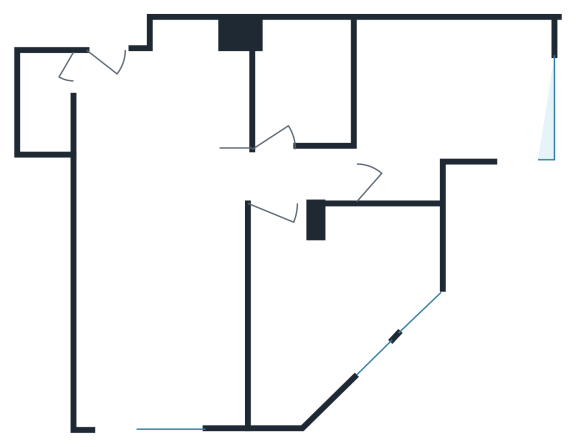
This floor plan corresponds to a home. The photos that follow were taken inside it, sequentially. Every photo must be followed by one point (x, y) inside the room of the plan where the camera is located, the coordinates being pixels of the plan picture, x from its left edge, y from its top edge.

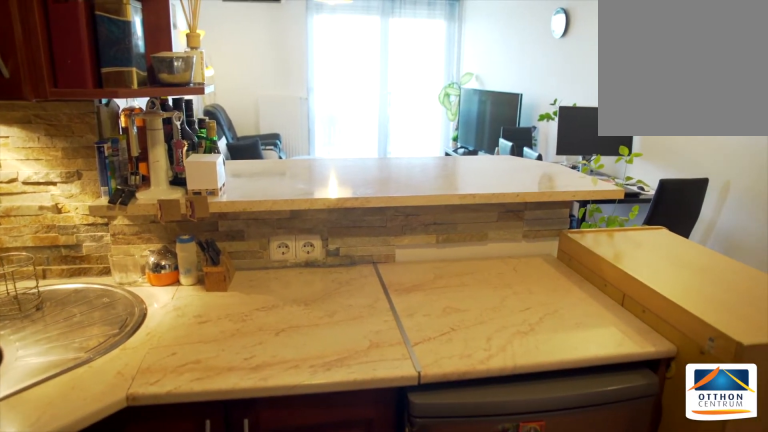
(158, 123)
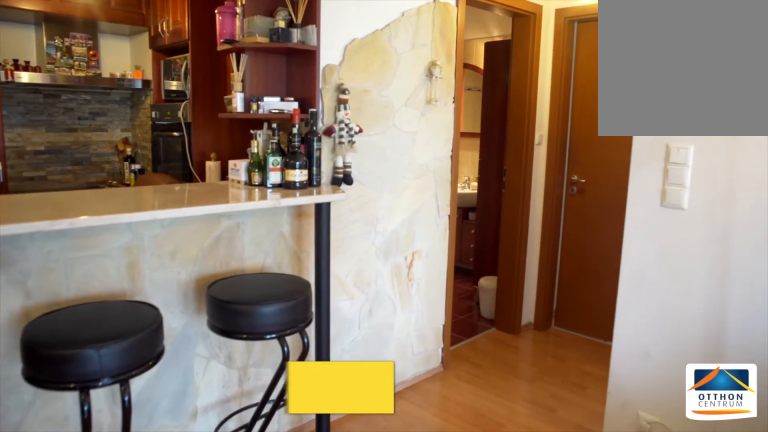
(242, 182)
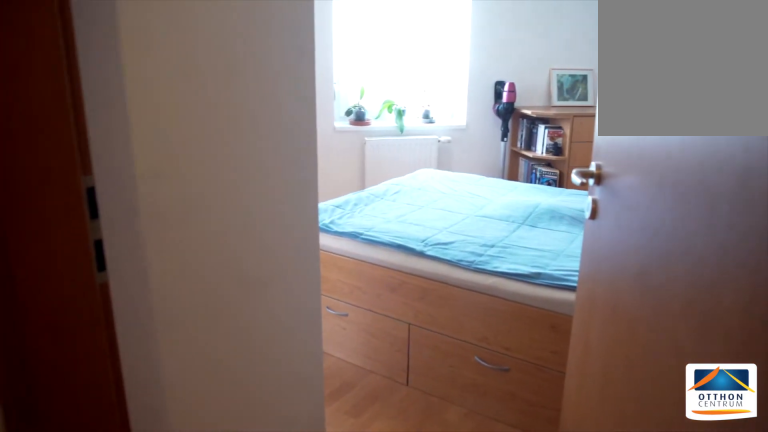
(242, 182)
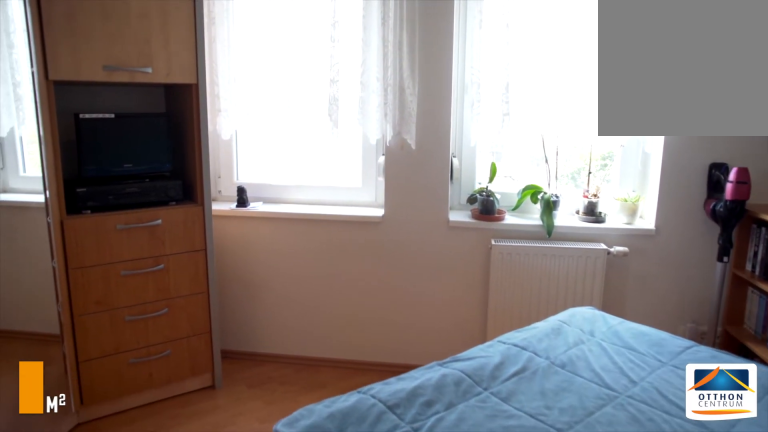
(338, 303)
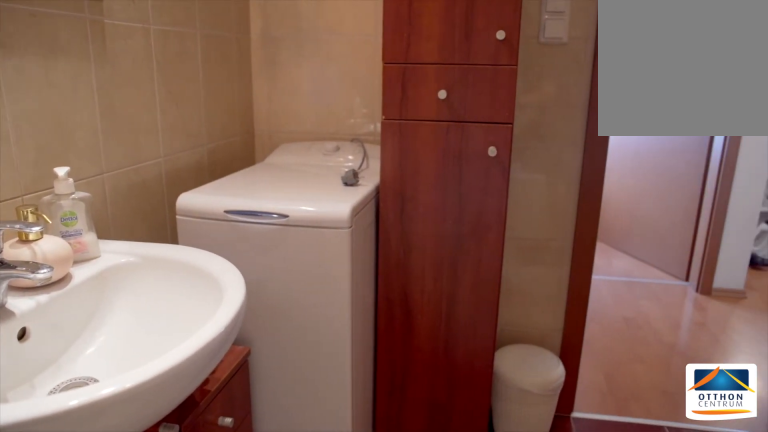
(300, 84)
